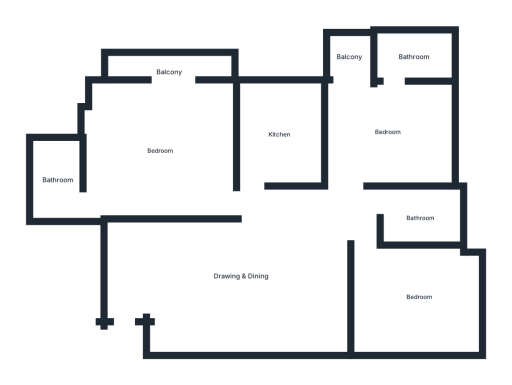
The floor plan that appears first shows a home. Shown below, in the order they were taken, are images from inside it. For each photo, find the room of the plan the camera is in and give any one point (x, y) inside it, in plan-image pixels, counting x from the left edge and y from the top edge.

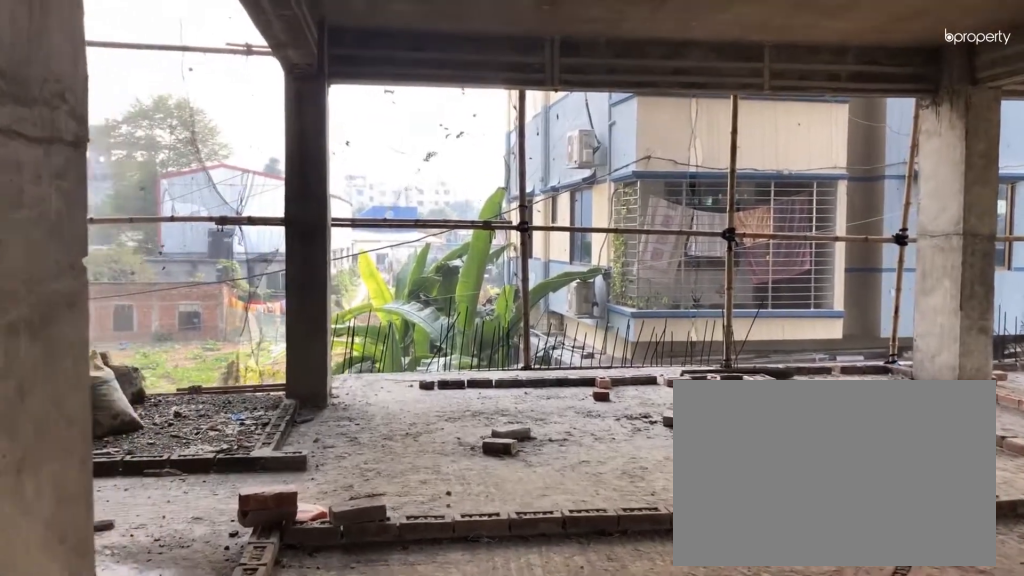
(126, 324)
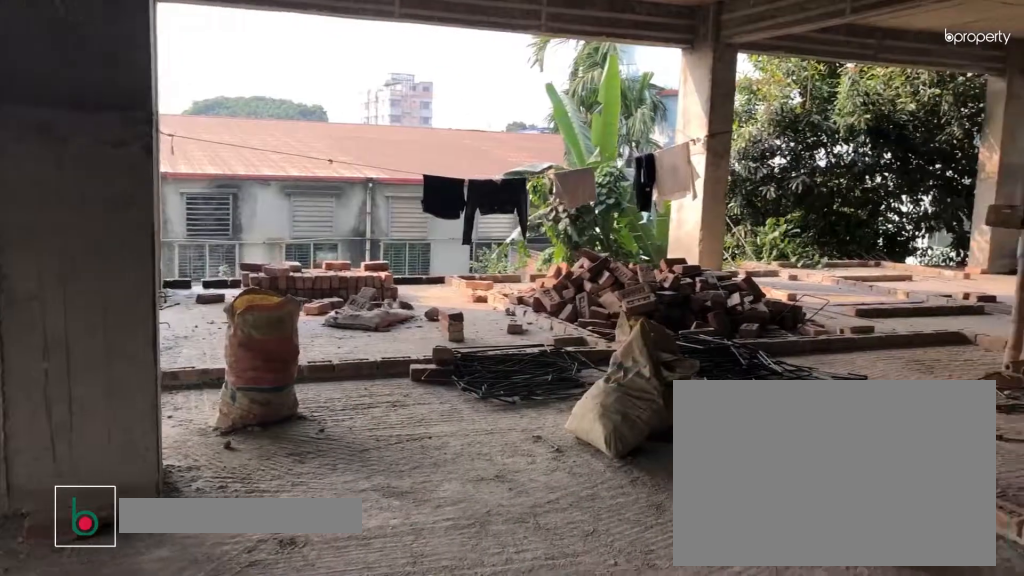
(240, 278)
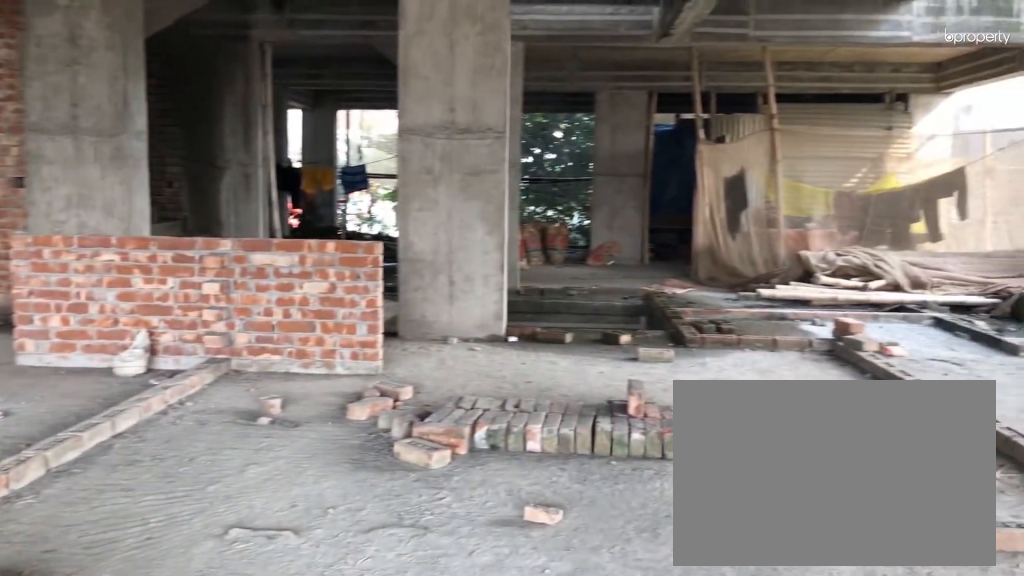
(241, 278)
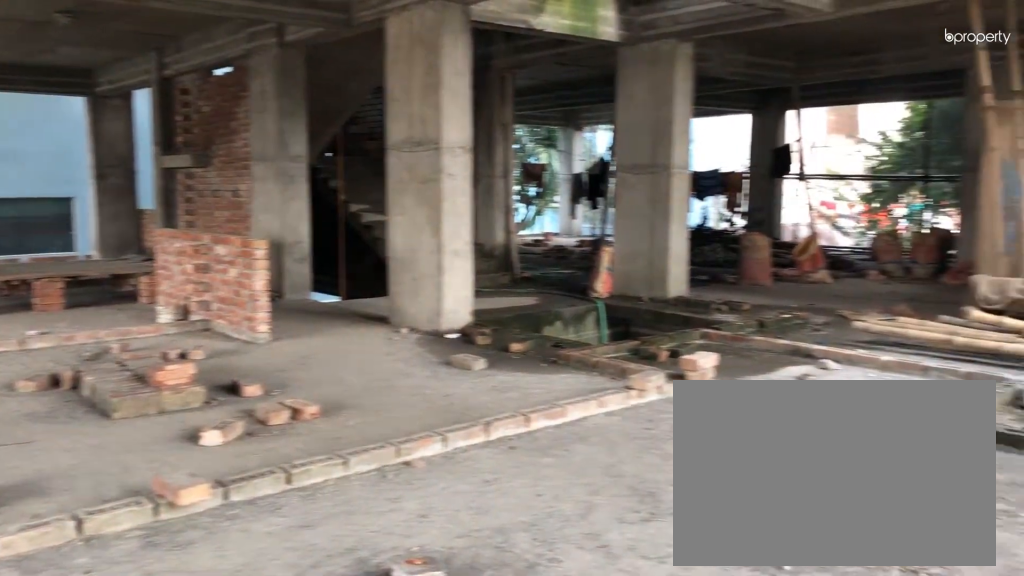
(158, 150)
